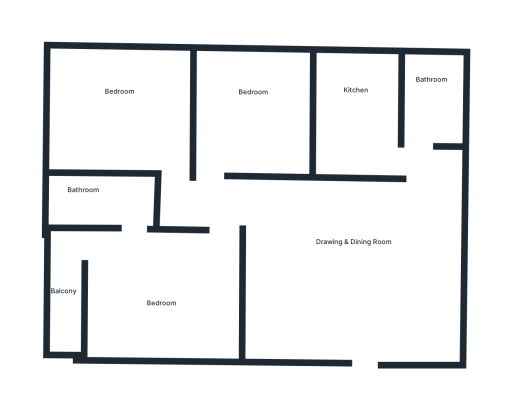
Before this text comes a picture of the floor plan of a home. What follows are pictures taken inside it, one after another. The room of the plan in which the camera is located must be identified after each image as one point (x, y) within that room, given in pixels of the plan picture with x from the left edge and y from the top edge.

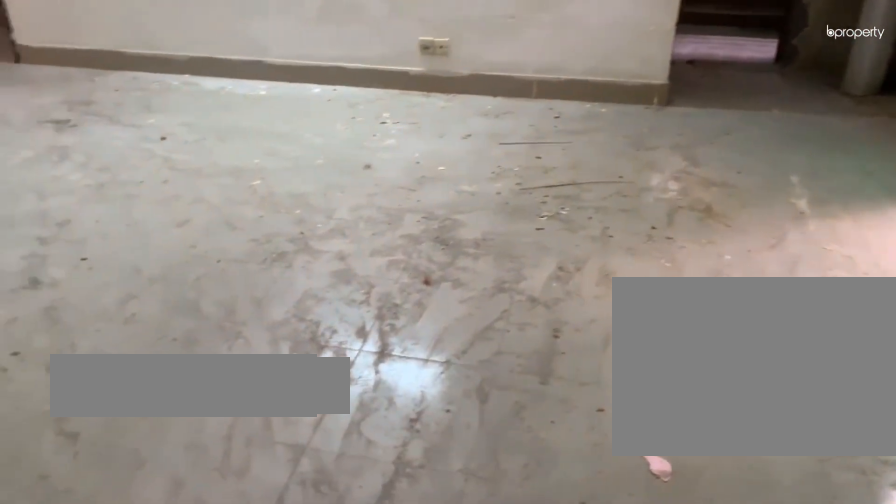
(346, 270)
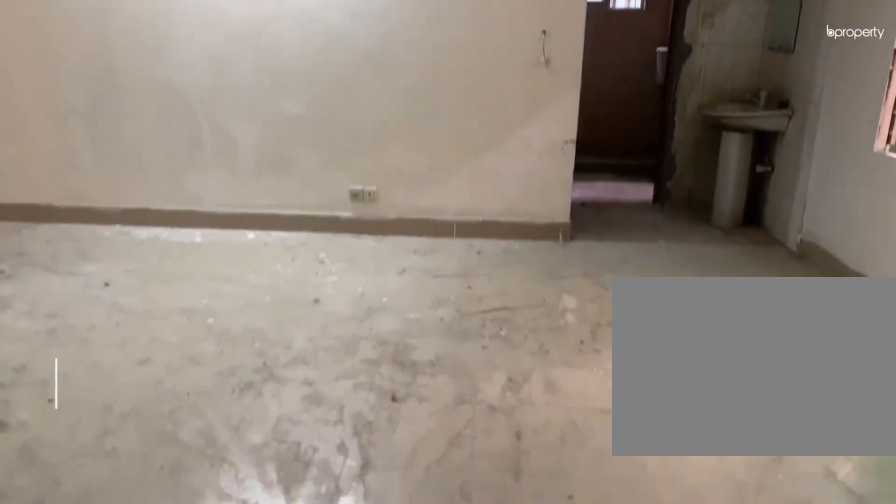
(346, 270)
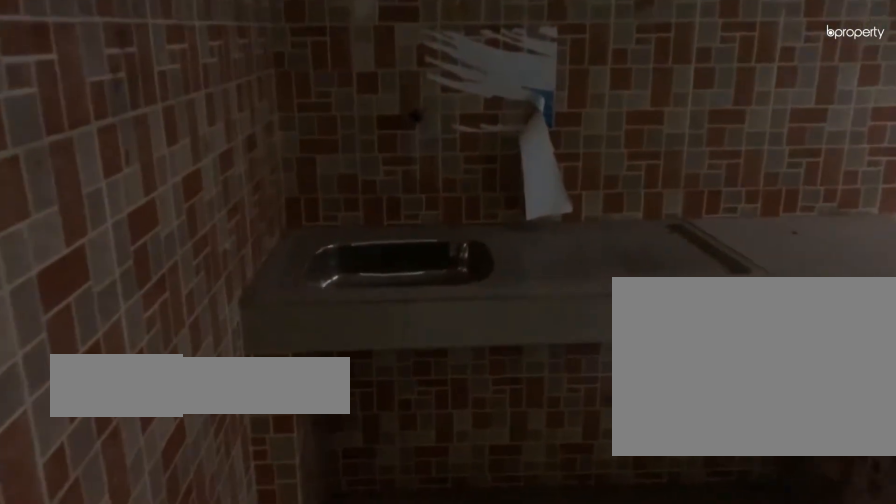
(356, 117)
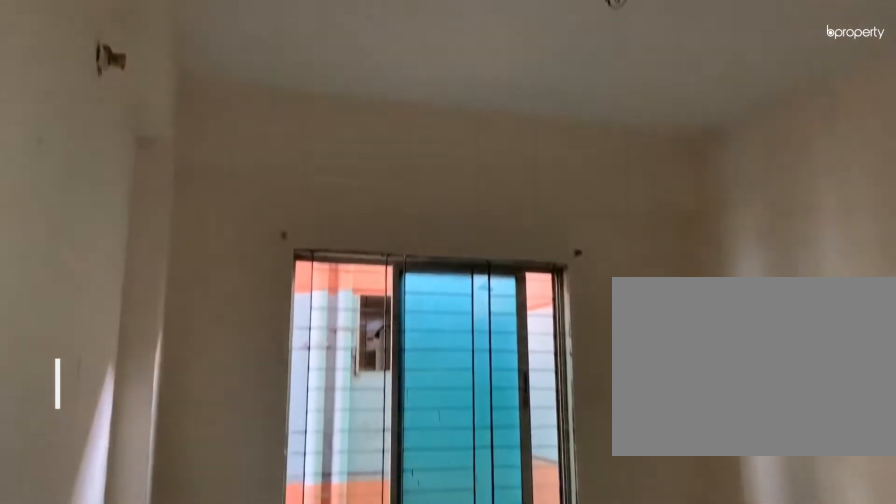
(255, 113)
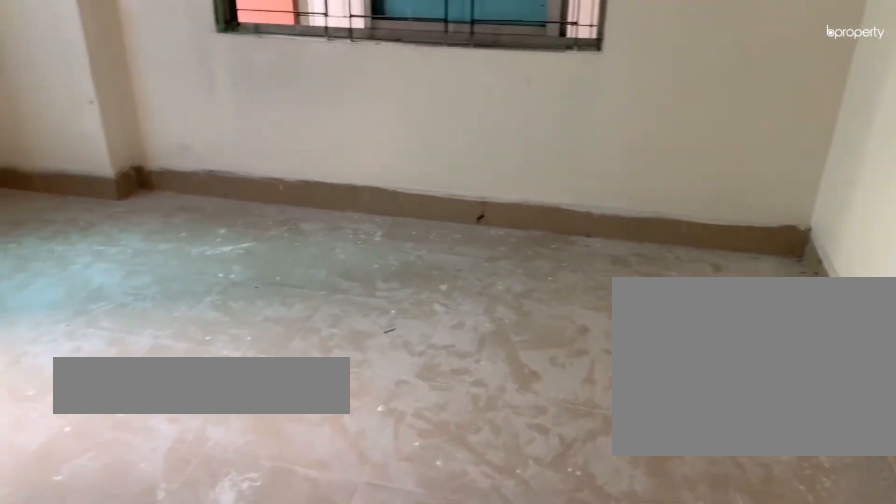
(118, 112)
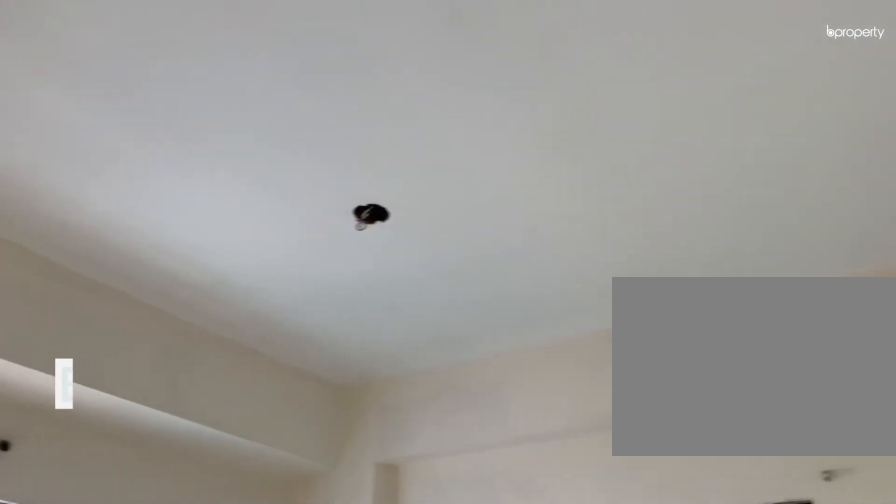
(118, 112)
